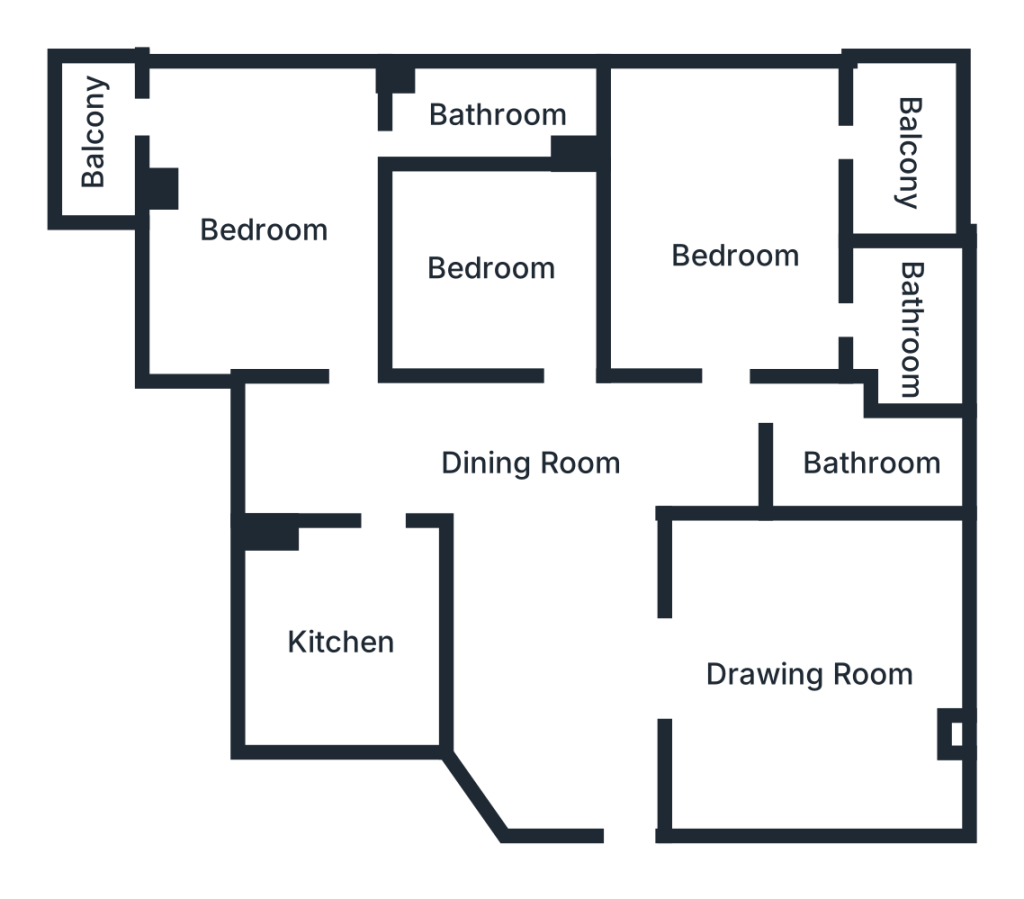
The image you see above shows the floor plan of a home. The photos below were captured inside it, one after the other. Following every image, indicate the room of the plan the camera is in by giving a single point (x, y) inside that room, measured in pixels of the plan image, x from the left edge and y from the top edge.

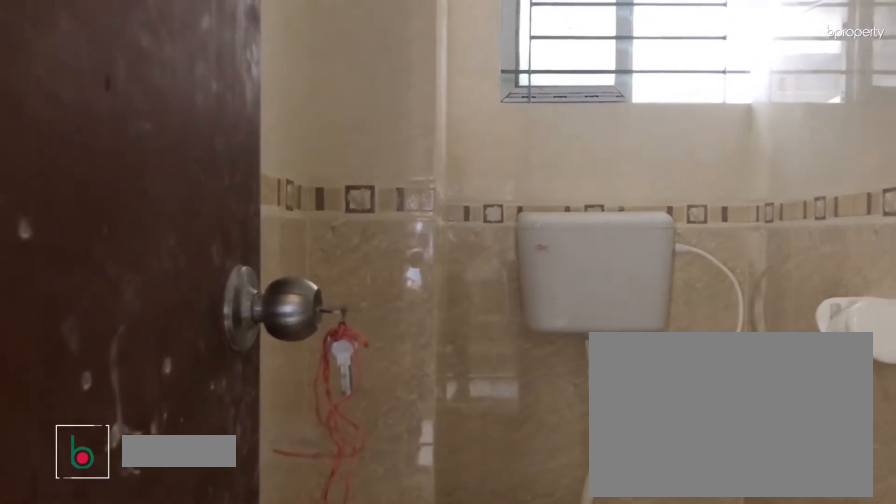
(864, 459)
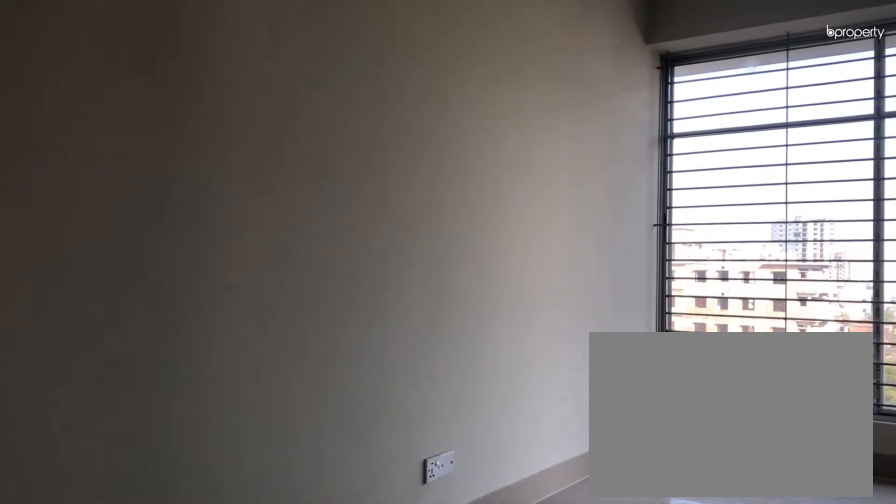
(738, 255)
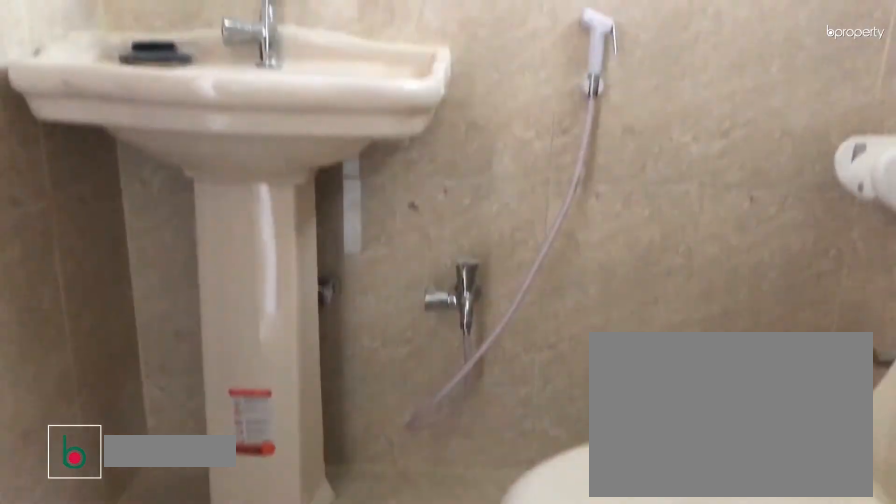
(915, 323)
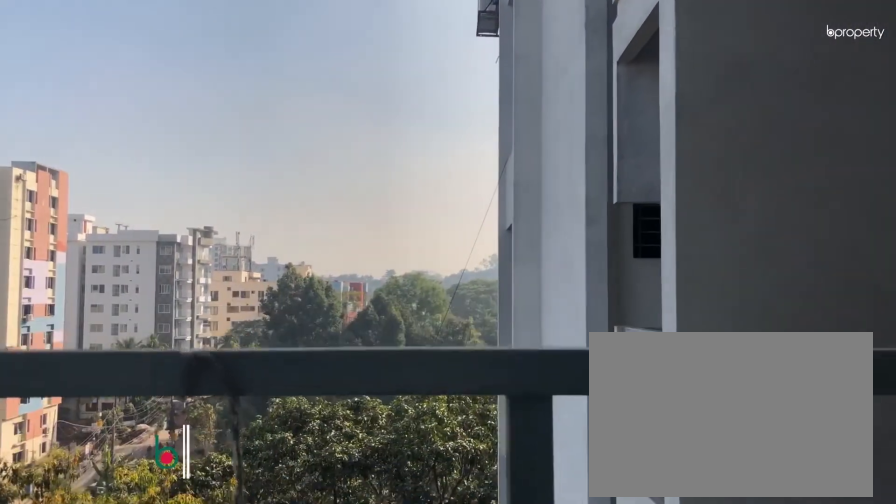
(909, 153)
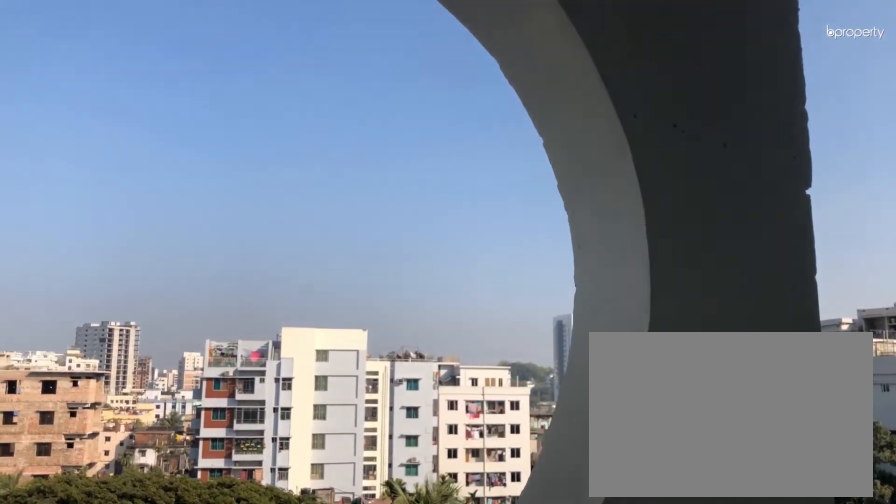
(909, 153)
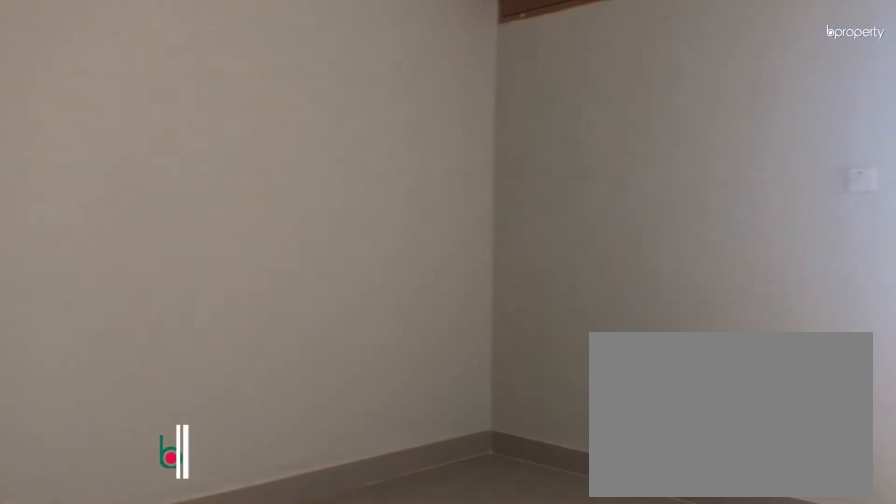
(491, 265)
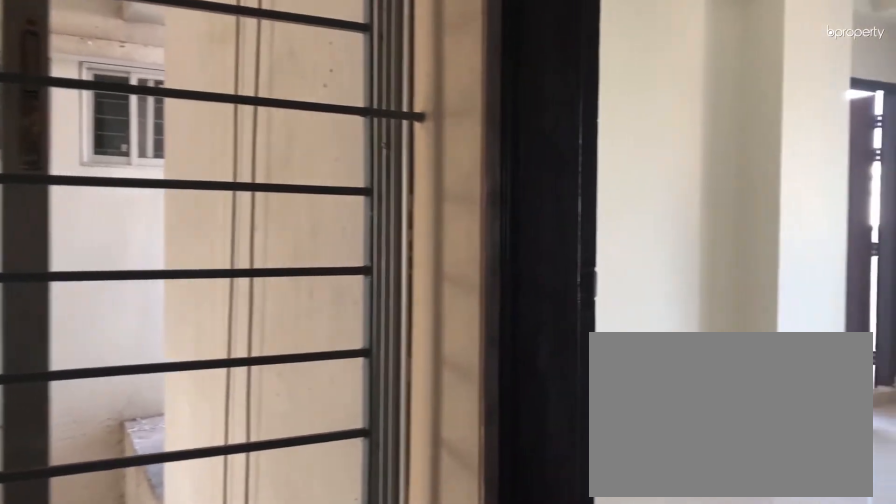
(267, 230)
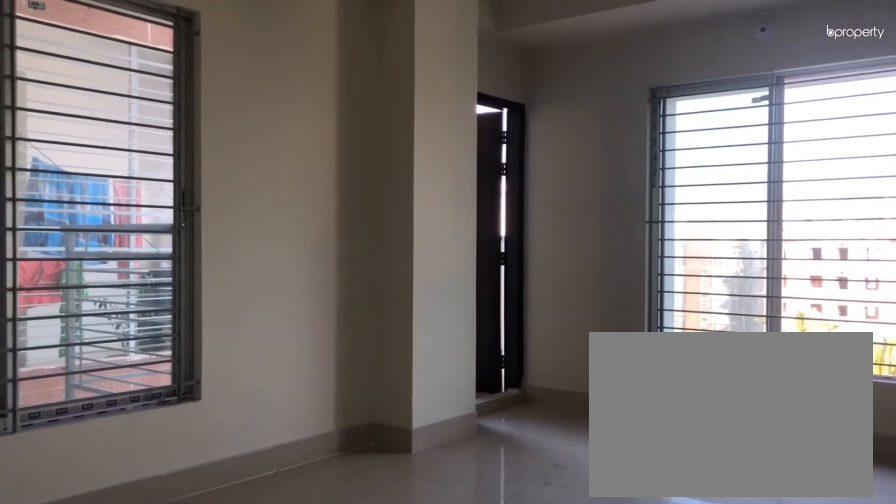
(267, 230)
